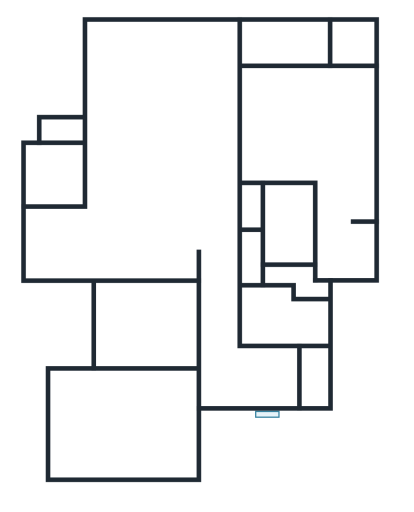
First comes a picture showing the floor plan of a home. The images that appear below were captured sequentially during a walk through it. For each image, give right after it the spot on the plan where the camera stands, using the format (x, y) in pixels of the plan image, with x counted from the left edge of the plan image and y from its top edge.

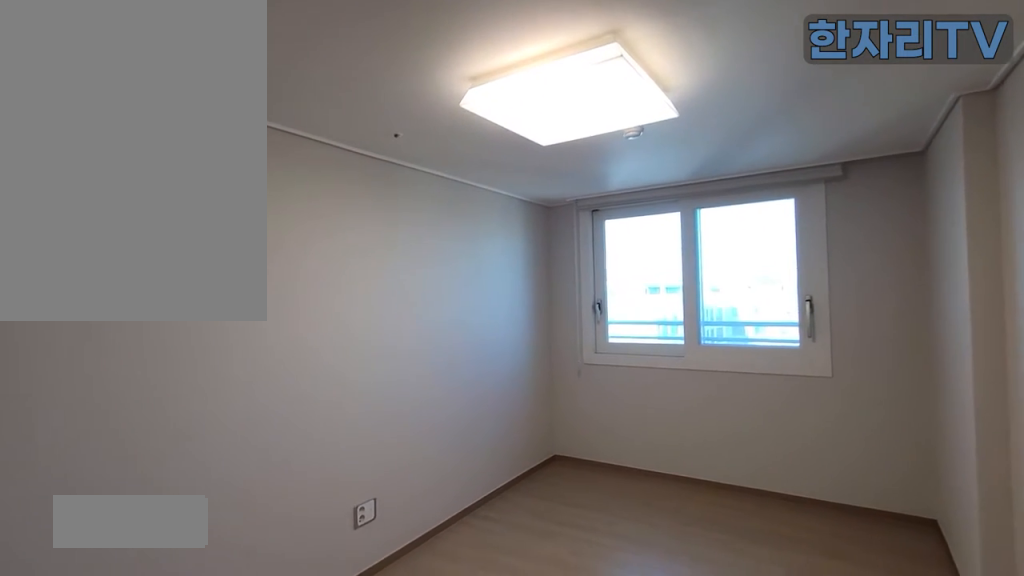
(149, 323)
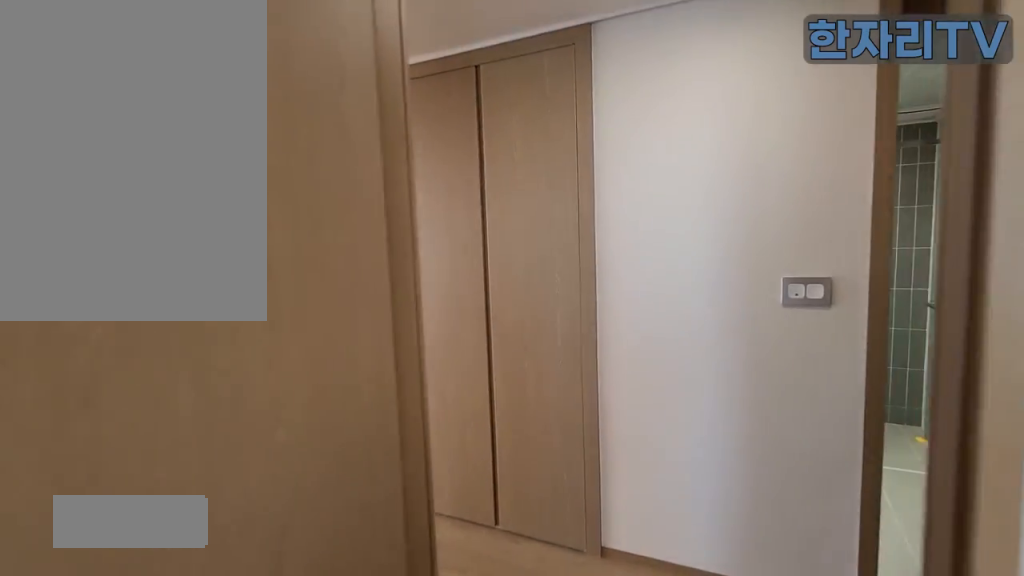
(149, 323)
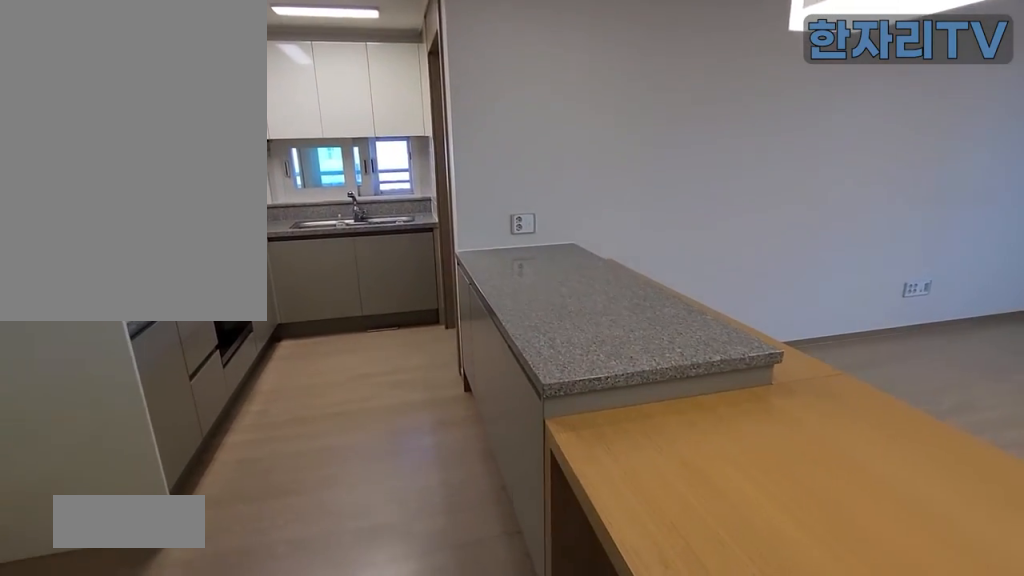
(119, 238)
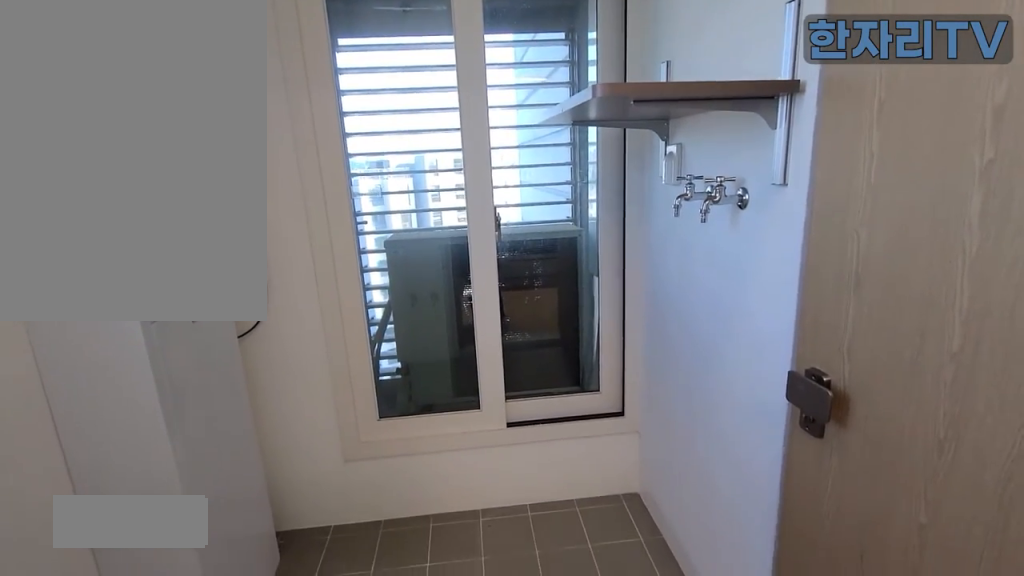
(54, 176)
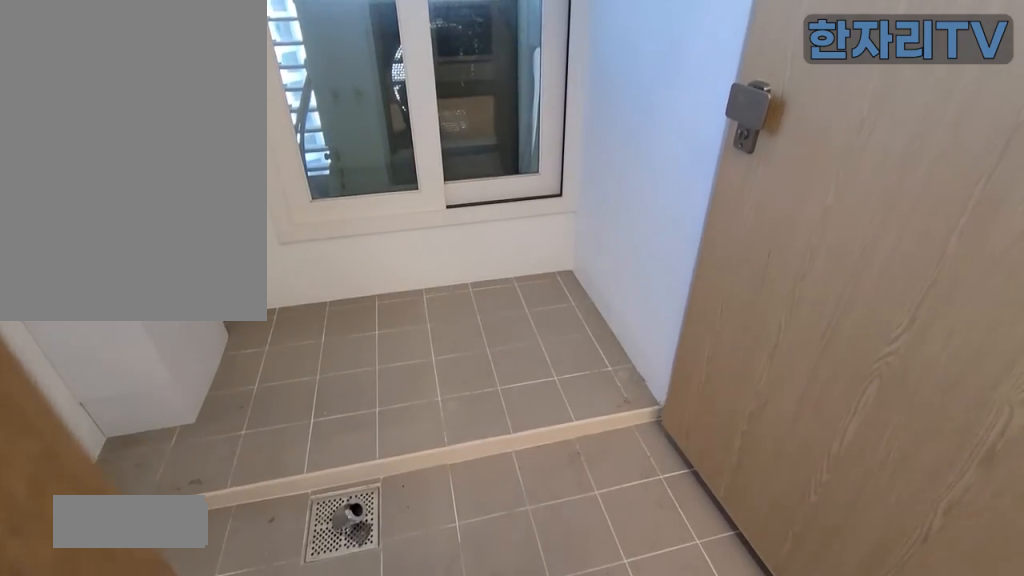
(53, 177)
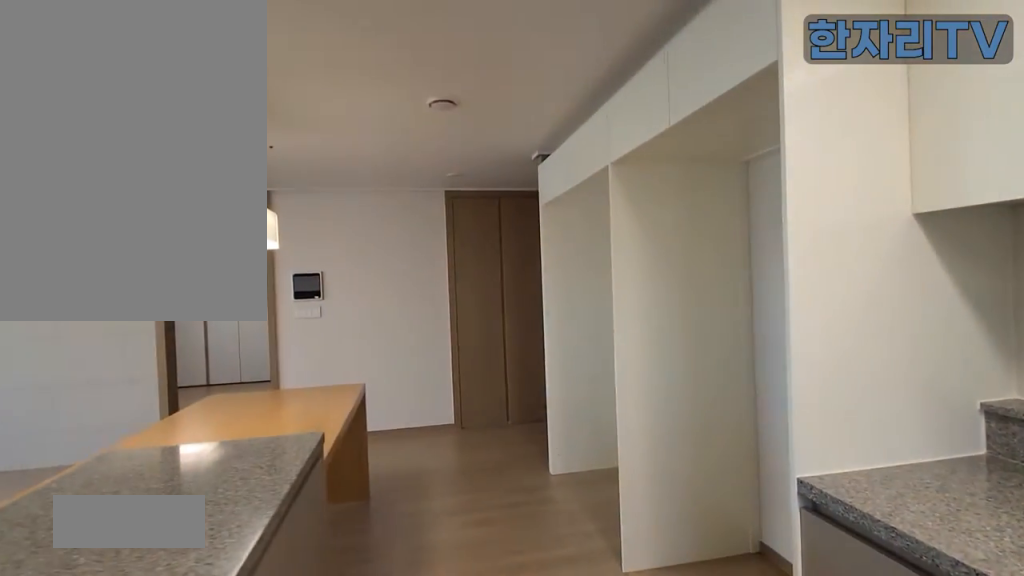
(122, 215)
